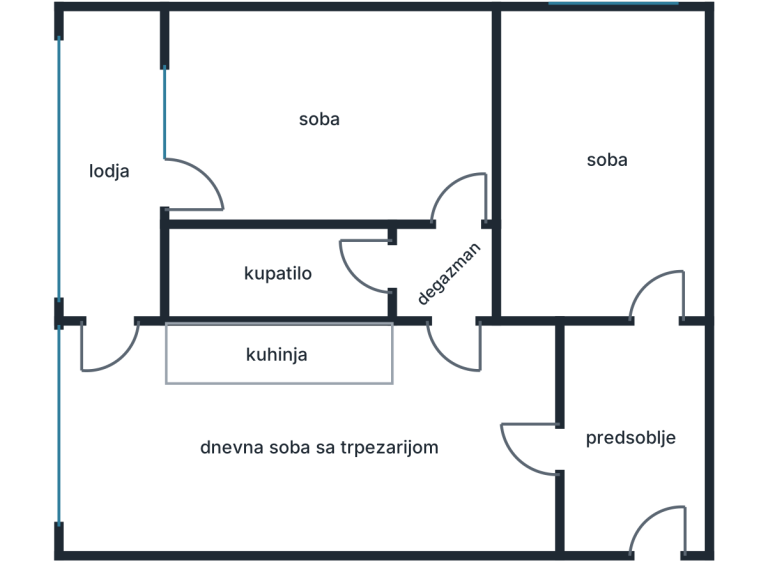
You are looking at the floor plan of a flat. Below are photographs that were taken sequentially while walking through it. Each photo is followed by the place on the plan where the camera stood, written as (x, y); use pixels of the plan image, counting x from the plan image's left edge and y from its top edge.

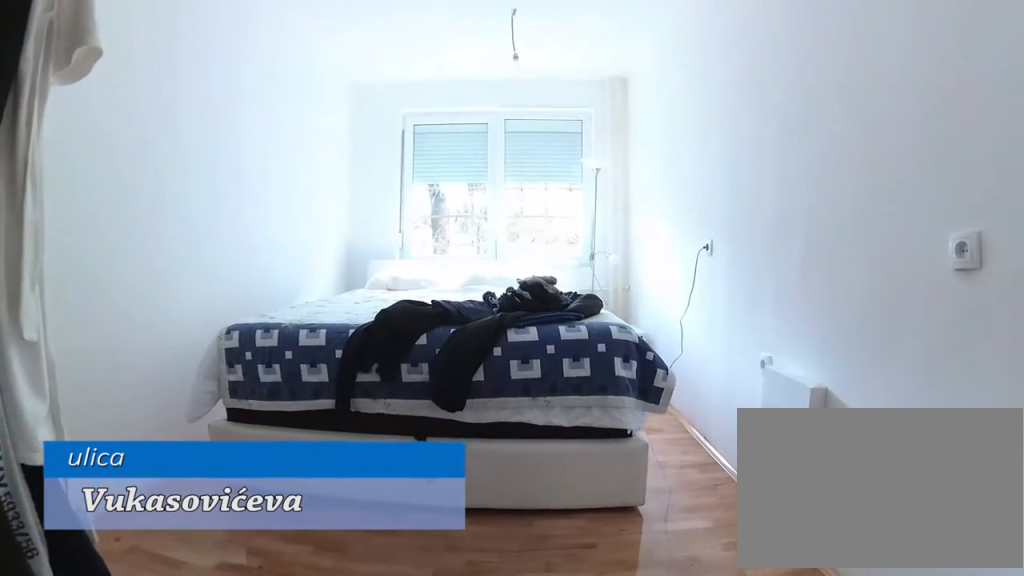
(663, 286)
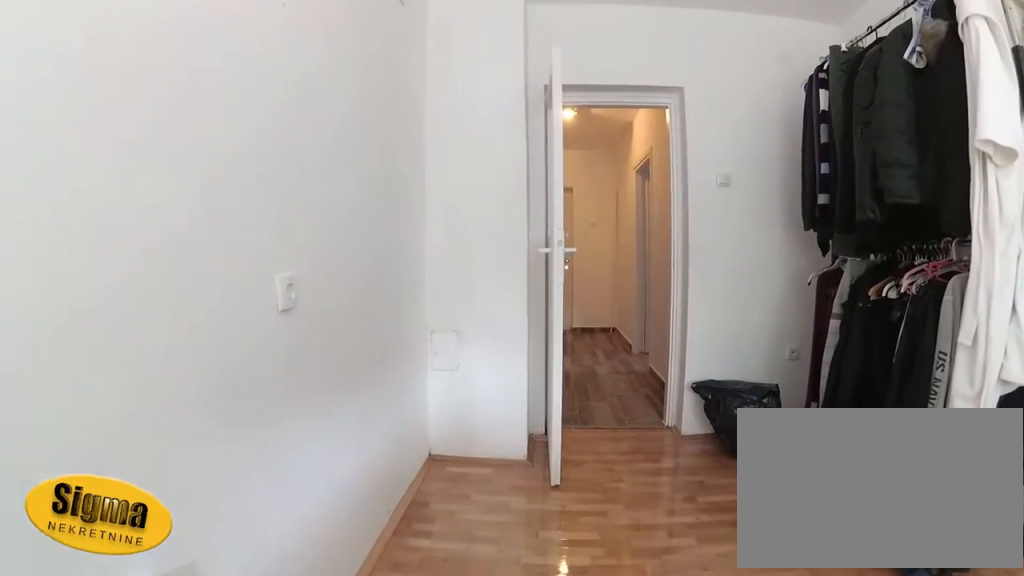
(663, 132)
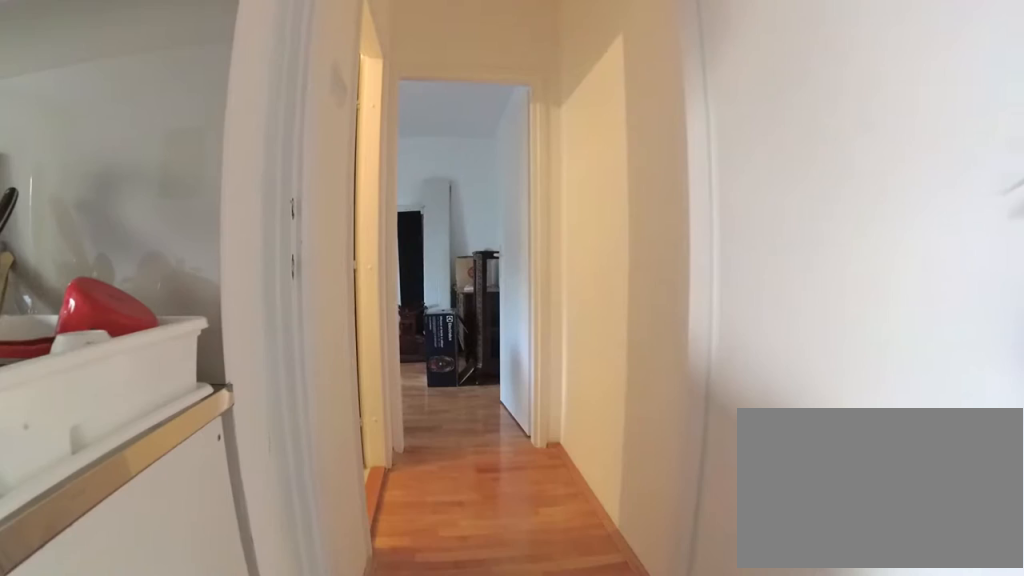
(435, 416)
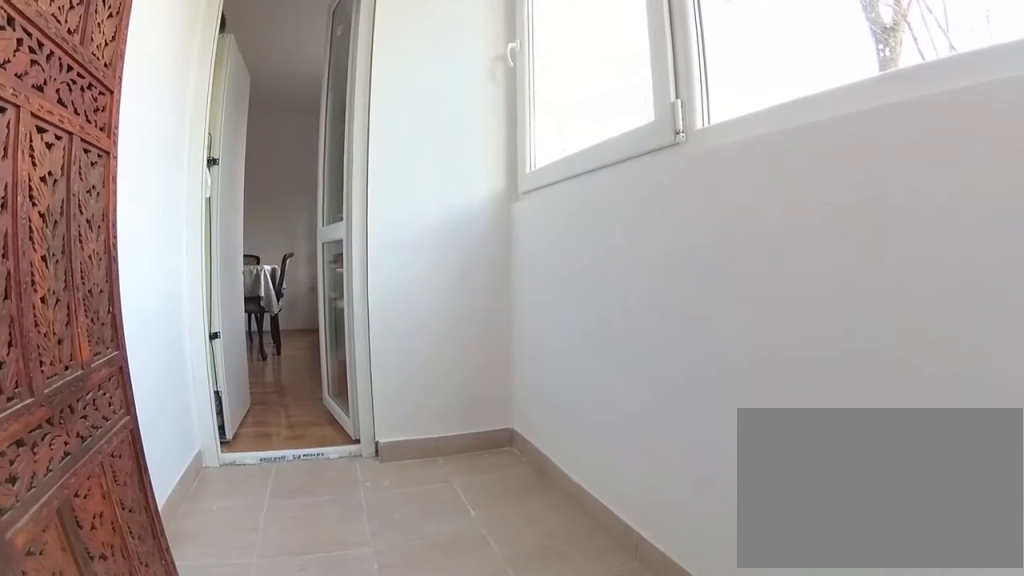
(123, 176)
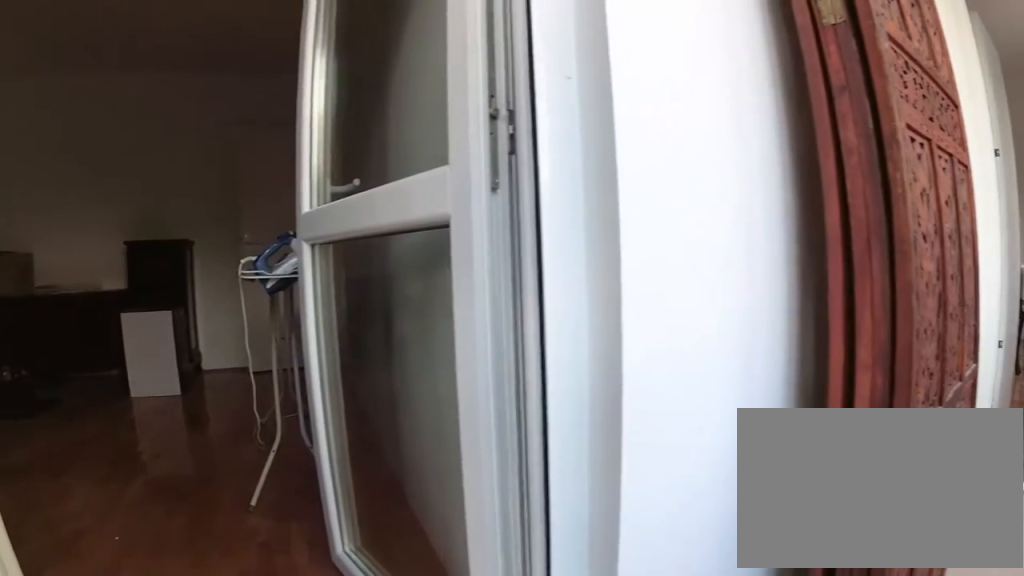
(109, 181)
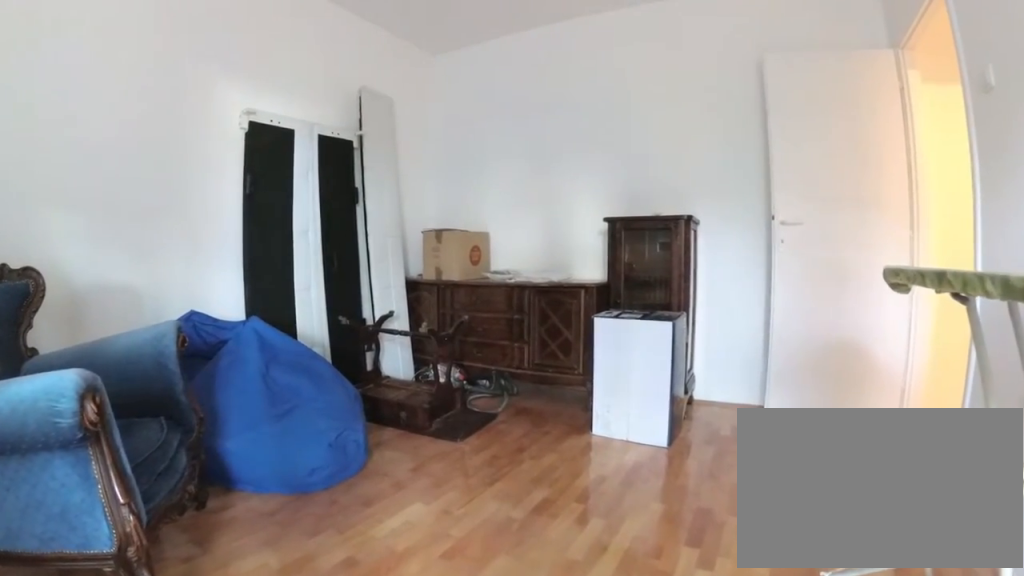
(199, 189)
